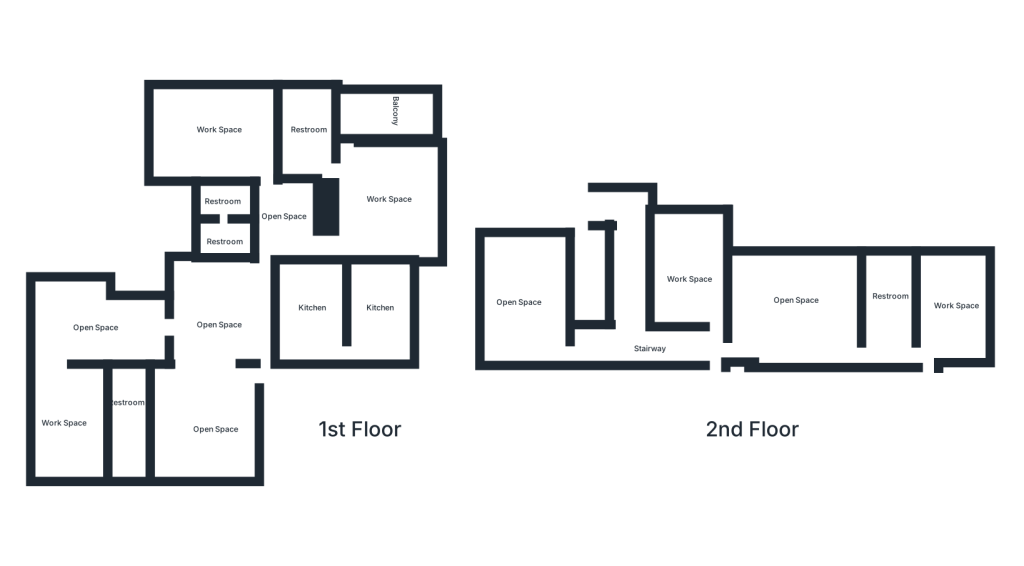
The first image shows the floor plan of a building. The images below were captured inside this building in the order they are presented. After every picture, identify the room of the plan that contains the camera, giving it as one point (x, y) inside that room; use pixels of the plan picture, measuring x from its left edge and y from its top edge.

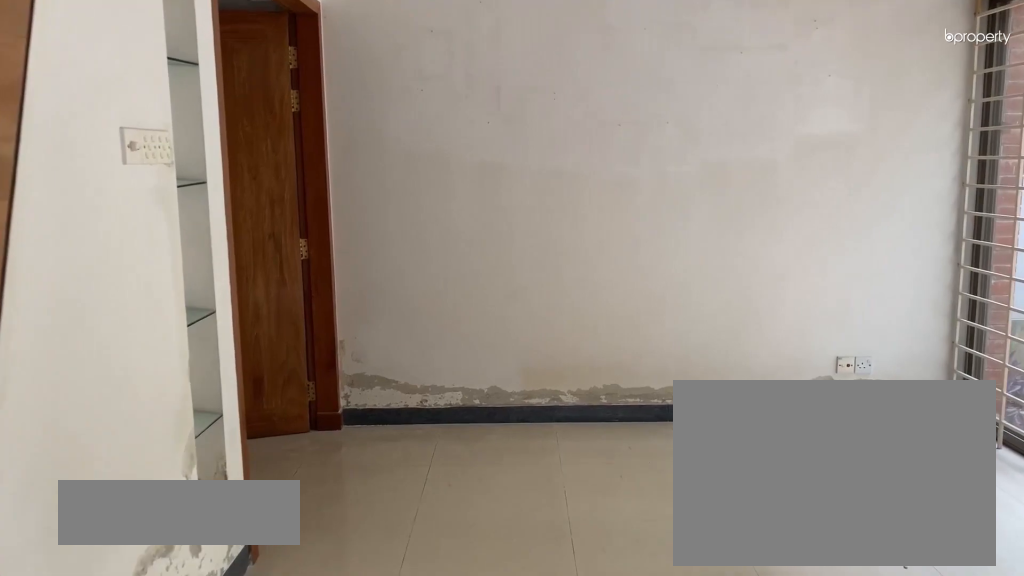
(90, 328)
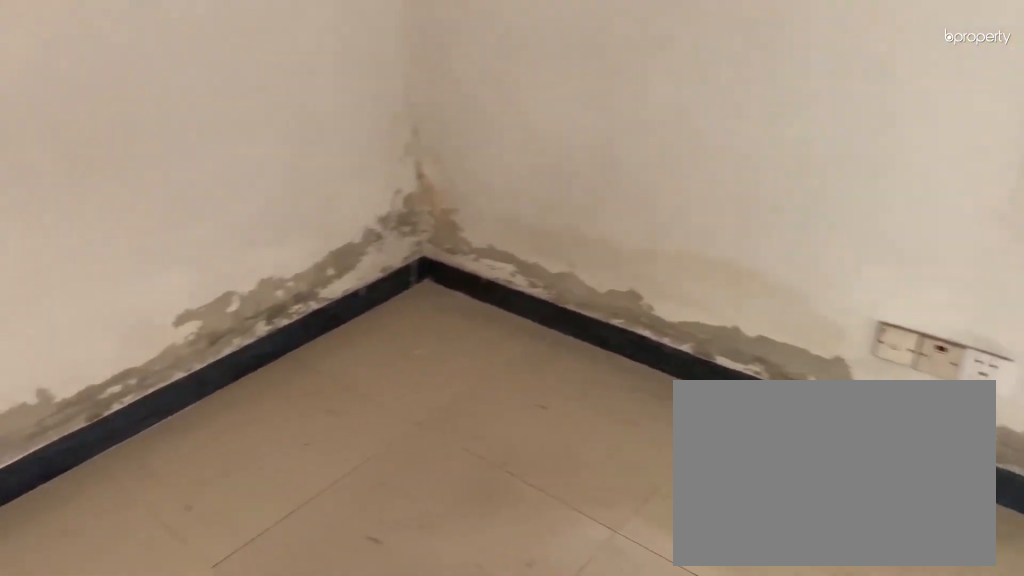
(70, 425)
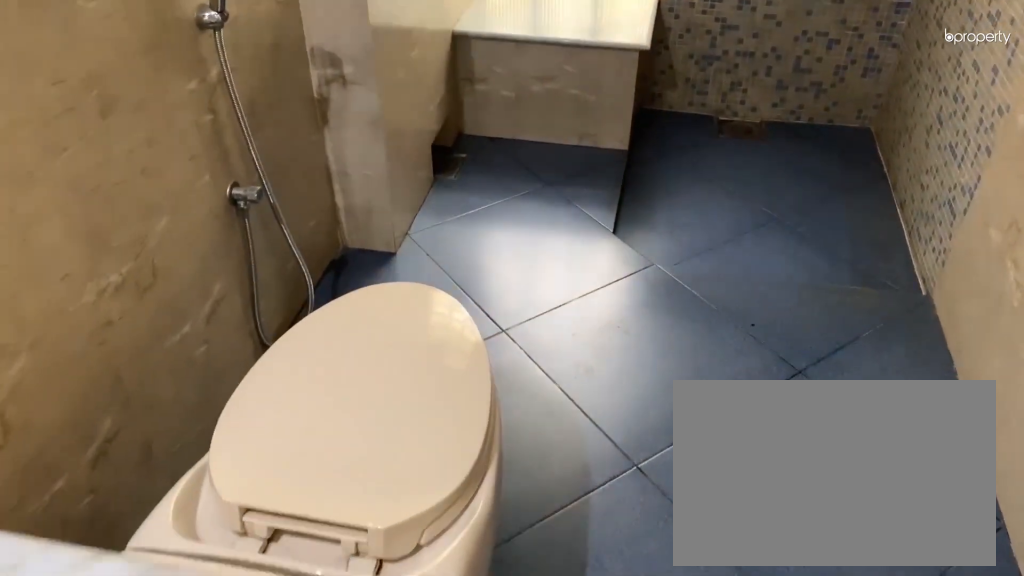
(134, 411)
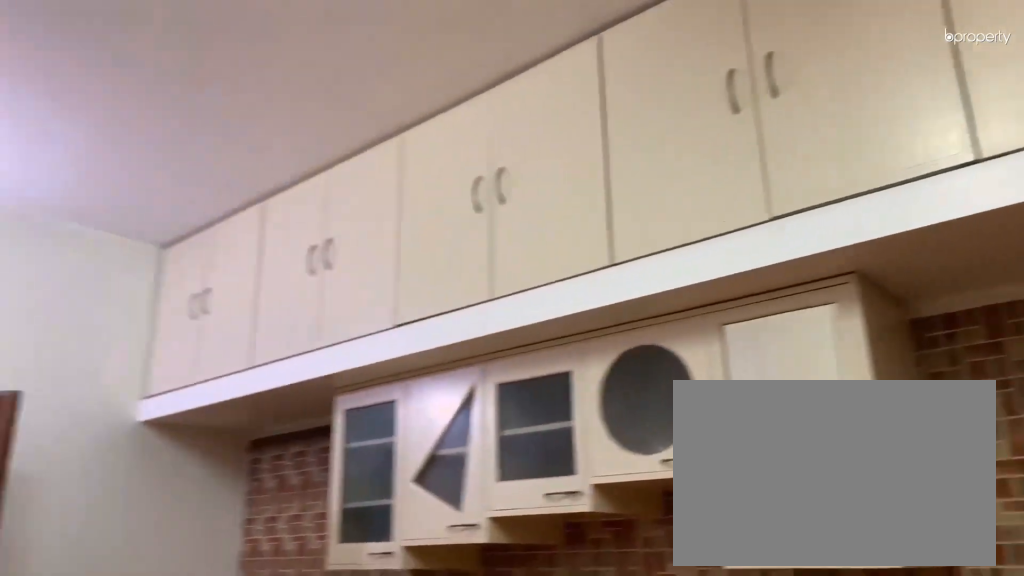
(310, 319)
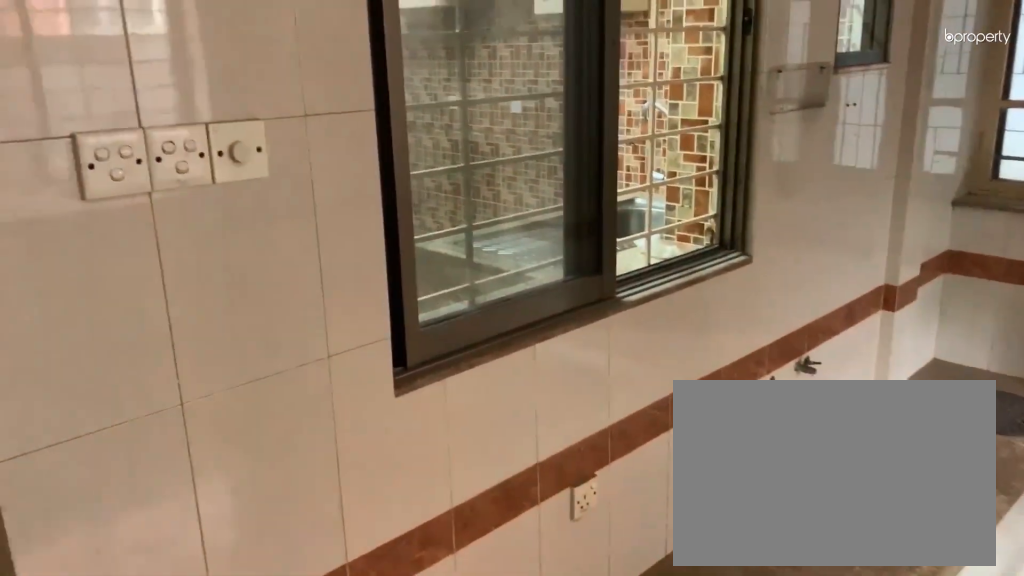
(382, 318)
